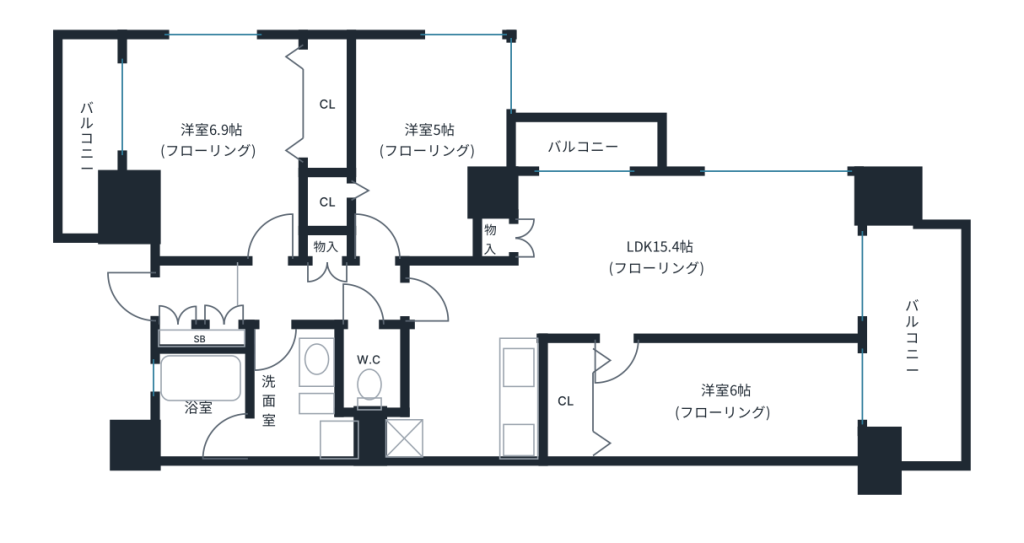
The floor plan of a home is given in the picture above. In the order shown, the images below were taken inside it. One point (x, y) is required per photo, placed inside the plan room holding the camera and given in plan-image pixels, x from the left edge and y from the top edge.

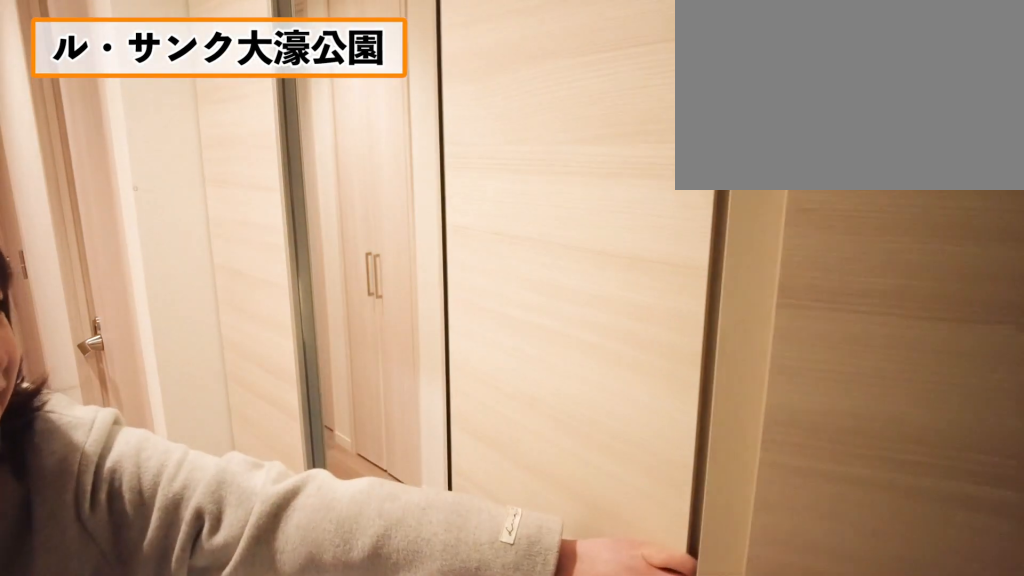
(186, 298)
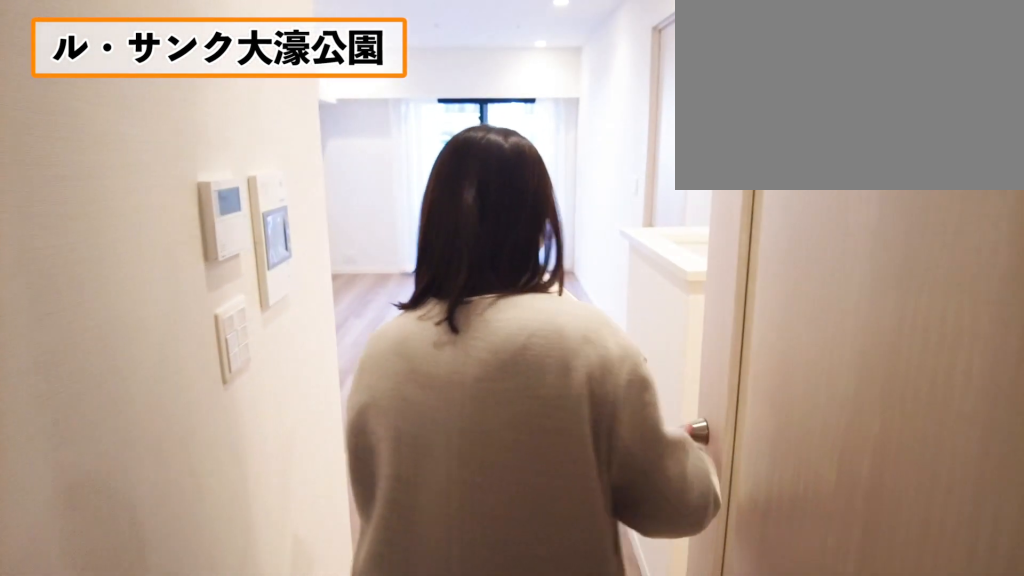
(673, 268)
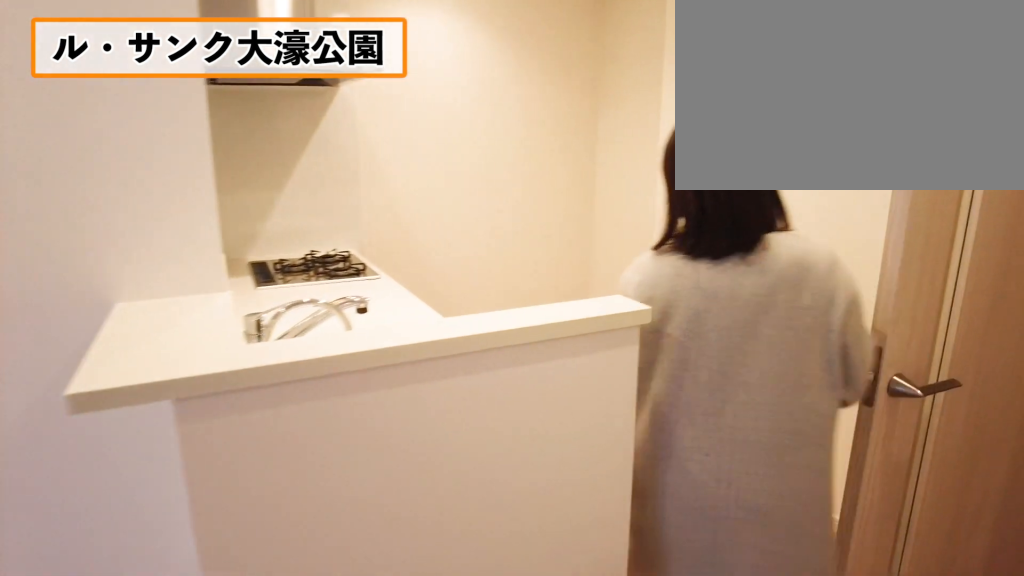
(466, 408)
